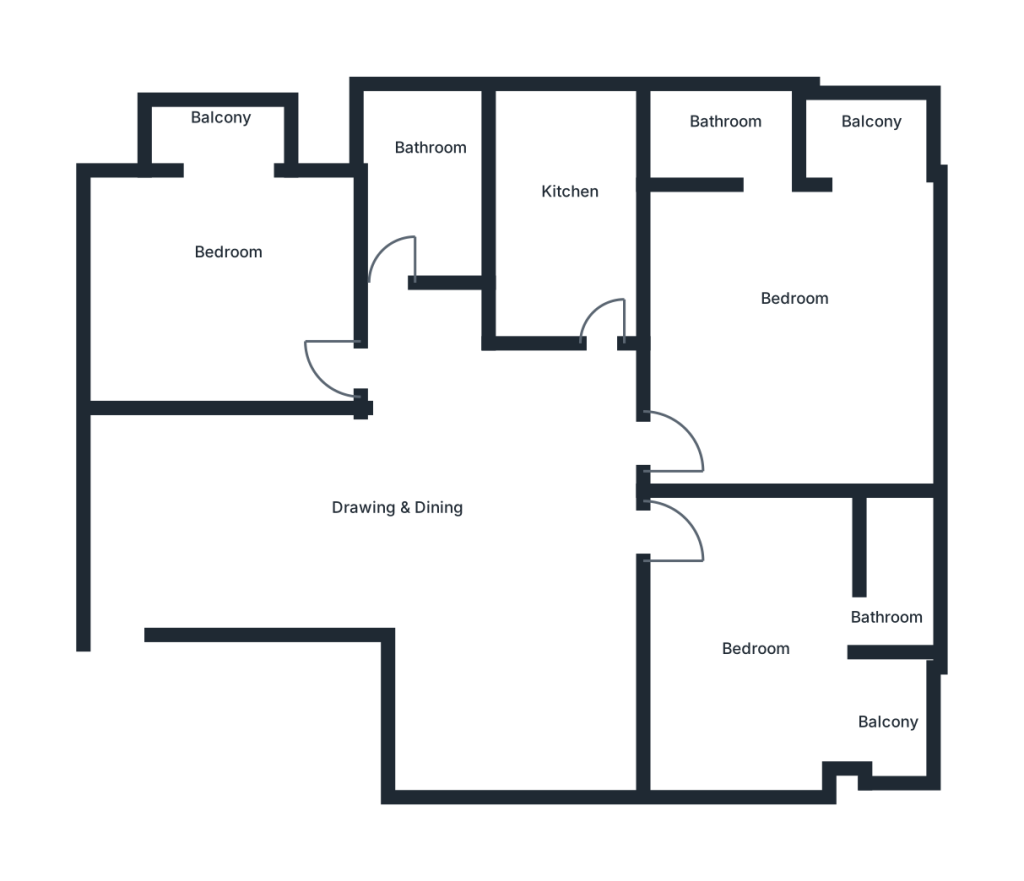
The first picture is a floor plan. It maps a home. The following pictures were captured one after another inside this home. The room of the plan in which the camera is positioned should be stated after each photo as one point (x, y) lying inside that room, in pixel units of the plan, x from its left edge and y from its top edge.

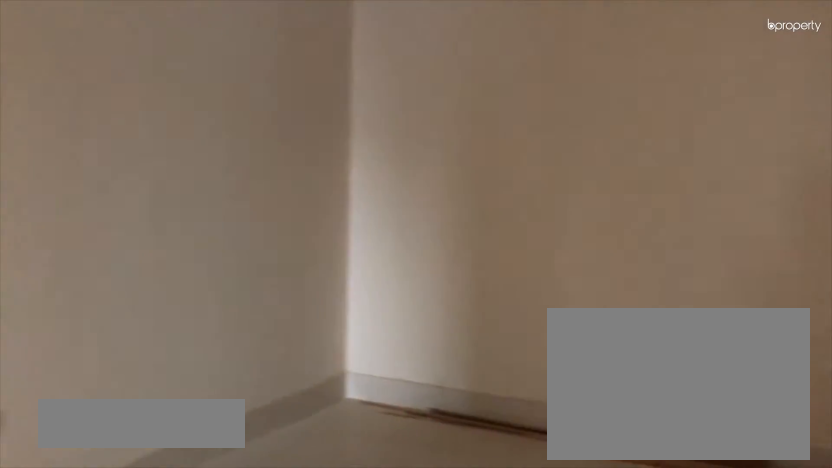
(457, 518)
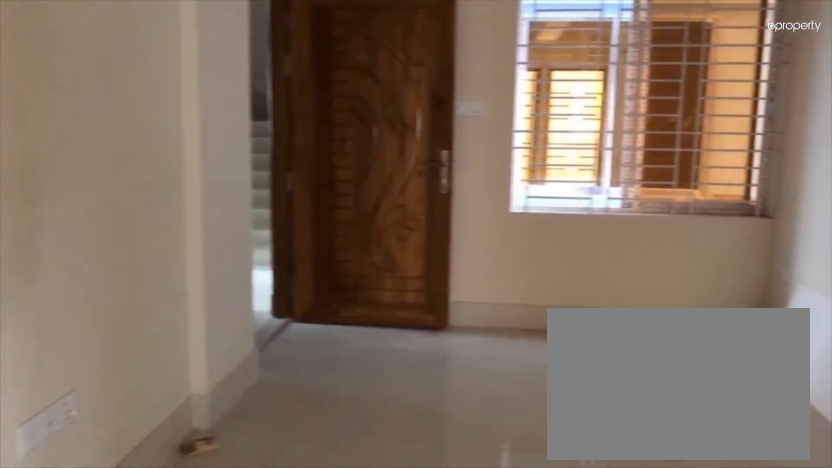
(457, 518)
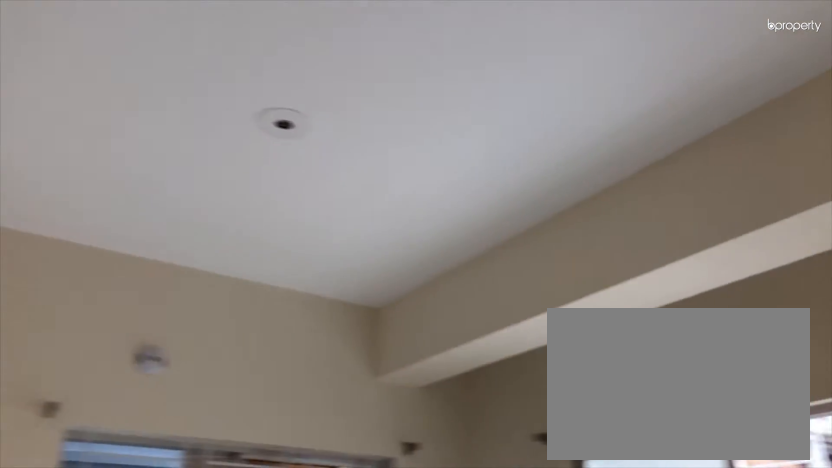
(212, 273)
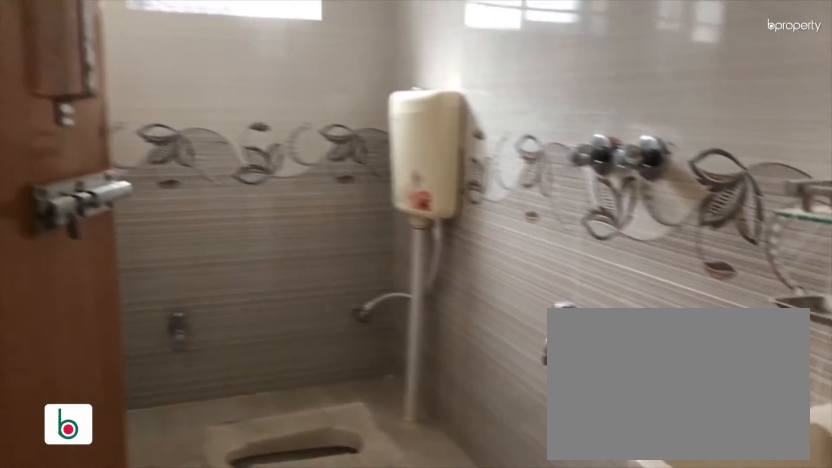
(419, 186)
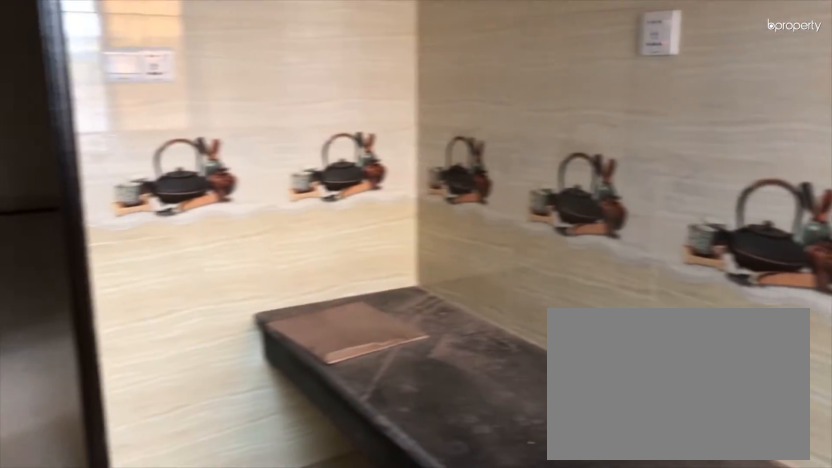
(573, 212)
